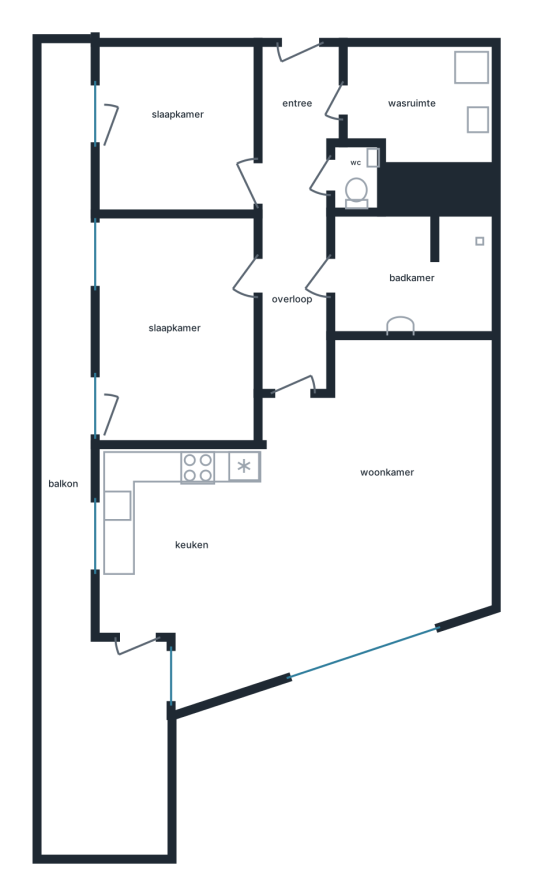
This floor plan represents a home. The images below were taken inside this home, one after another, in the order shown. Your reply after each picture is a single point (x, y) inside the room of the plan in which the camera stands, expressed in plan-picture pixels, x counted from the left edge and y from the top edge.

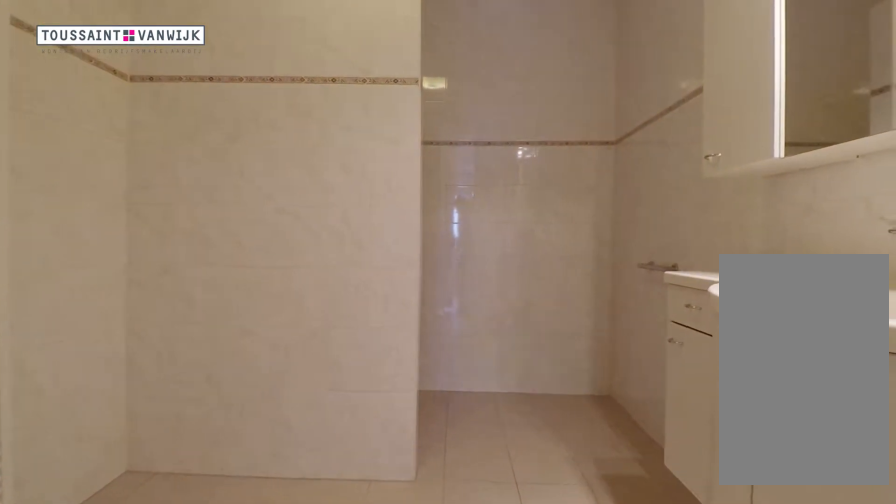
(411, 275)
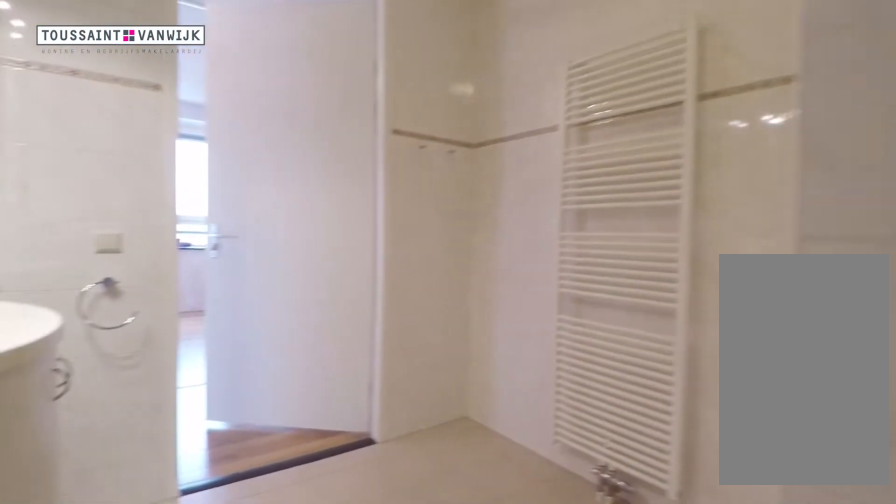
(411, 275)
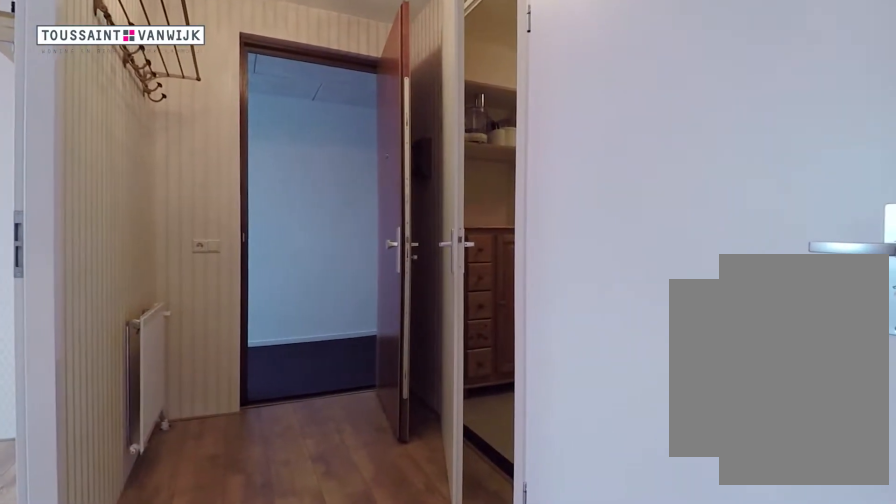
(296, 211)
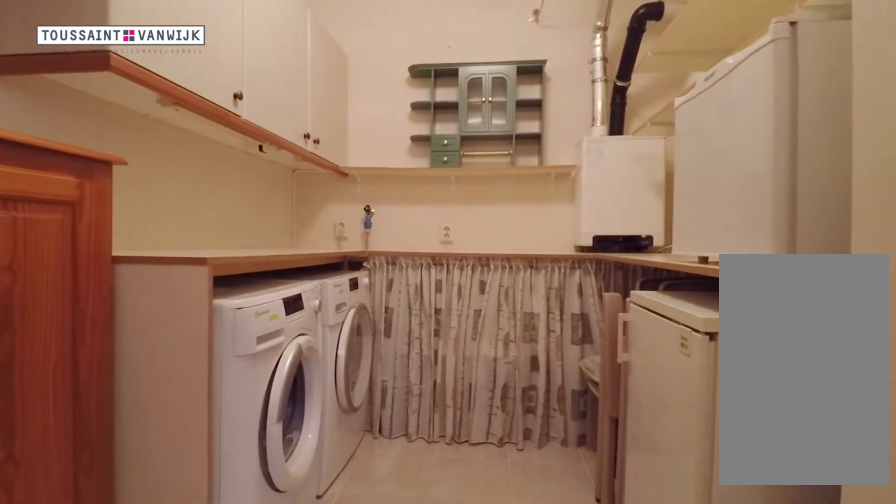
(422, 104)
